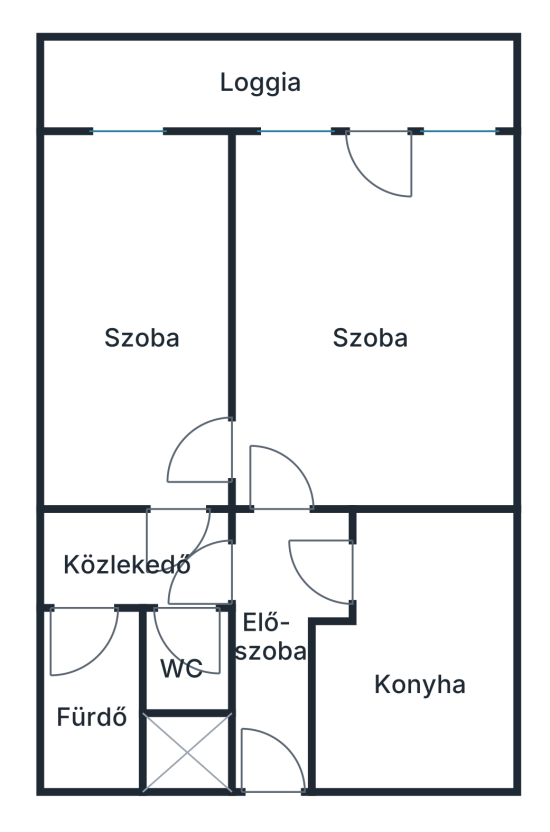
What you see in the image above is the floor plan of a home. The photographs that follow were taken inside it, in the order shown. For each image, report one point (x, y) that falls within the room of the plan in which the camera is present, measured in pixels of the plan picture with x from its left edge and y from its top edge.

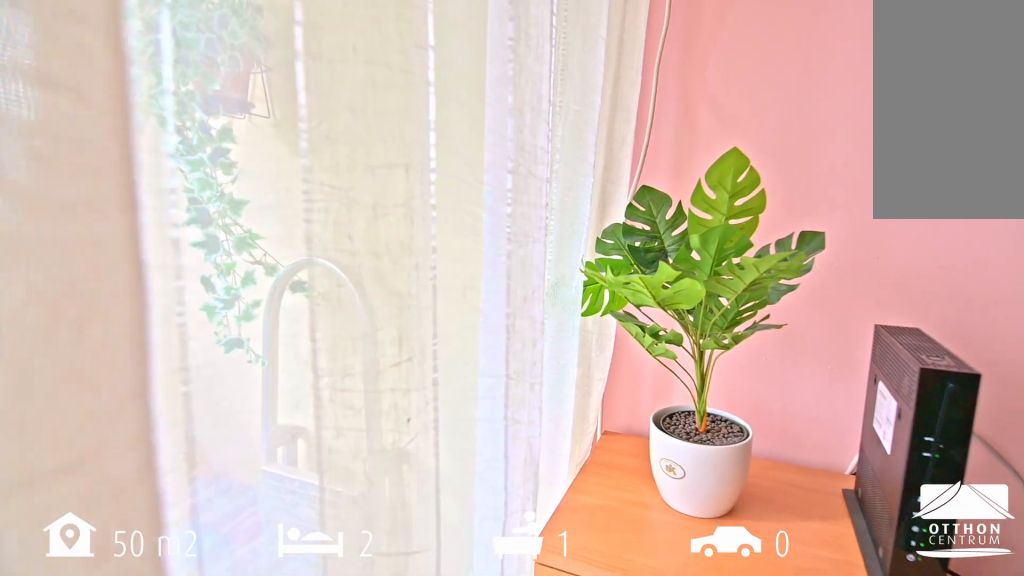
(365, 365)
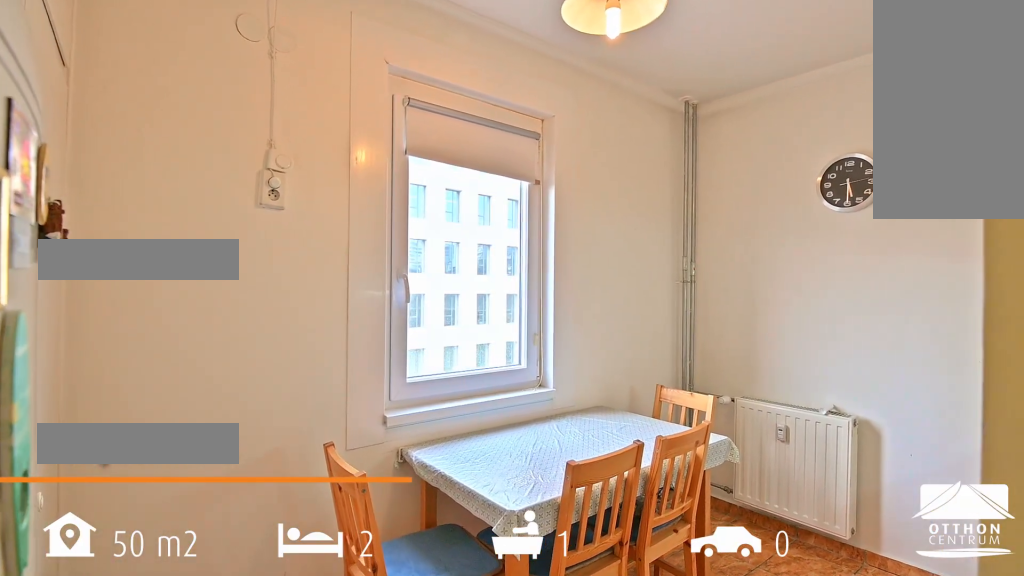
(435, 640)
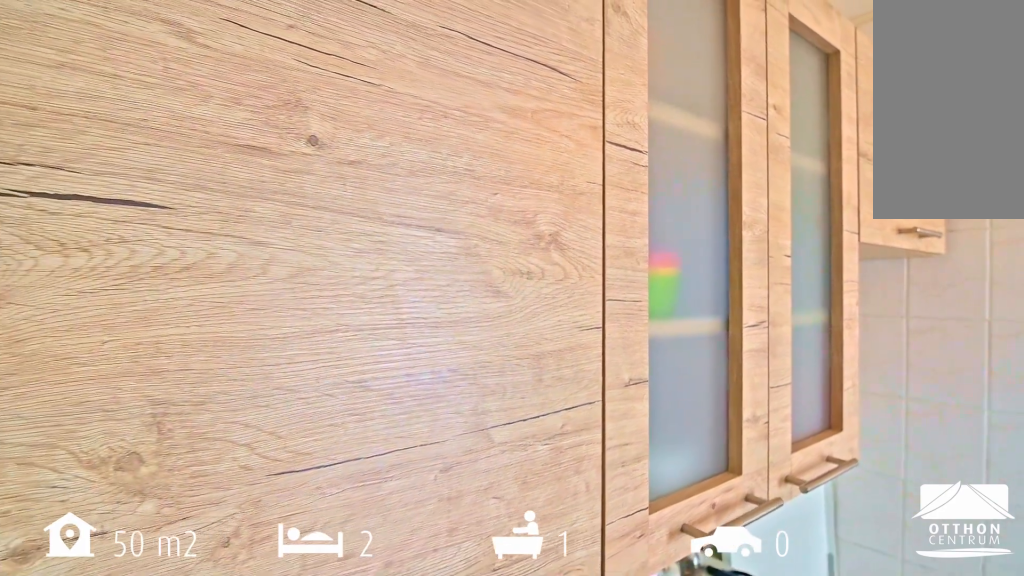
(436, 640)
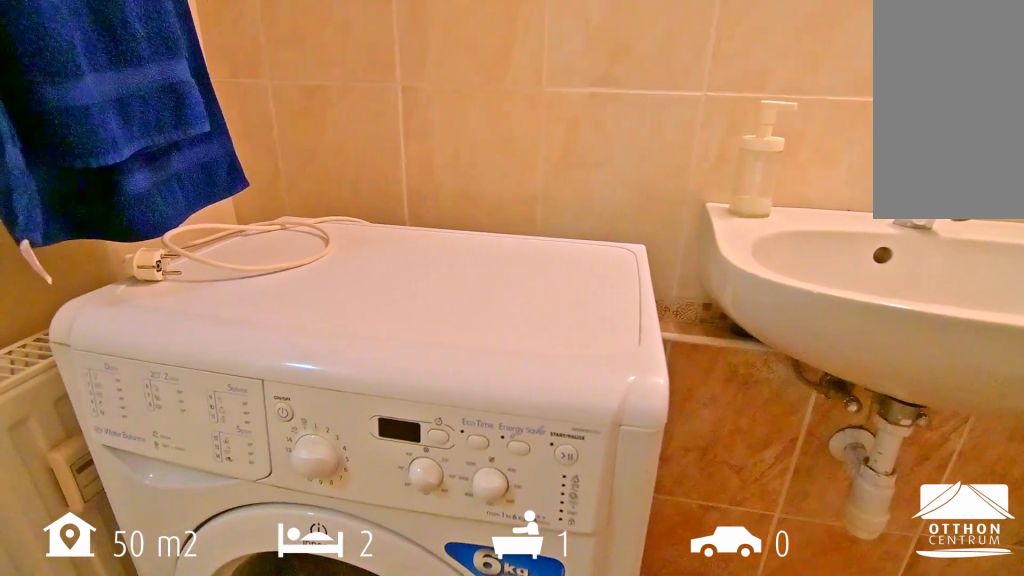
(99, 720)
